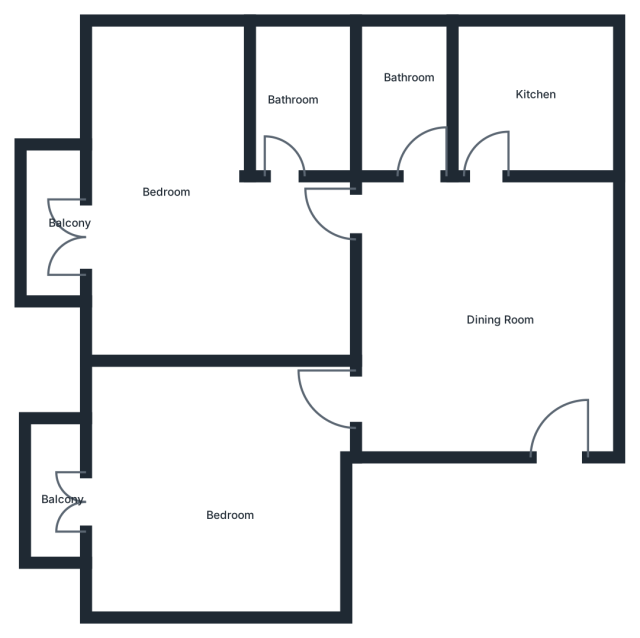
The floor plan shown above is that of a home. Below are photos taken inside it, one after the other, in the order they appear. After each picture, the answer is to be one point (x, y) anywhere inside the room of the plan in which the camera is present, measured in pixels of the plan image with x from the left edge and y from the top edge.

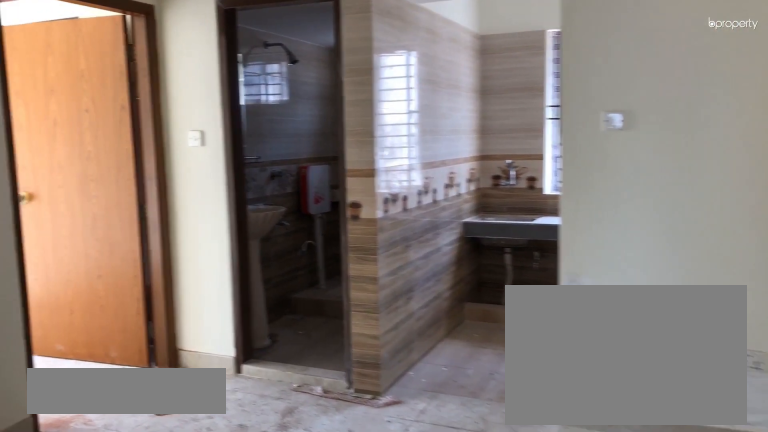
(487, 309)
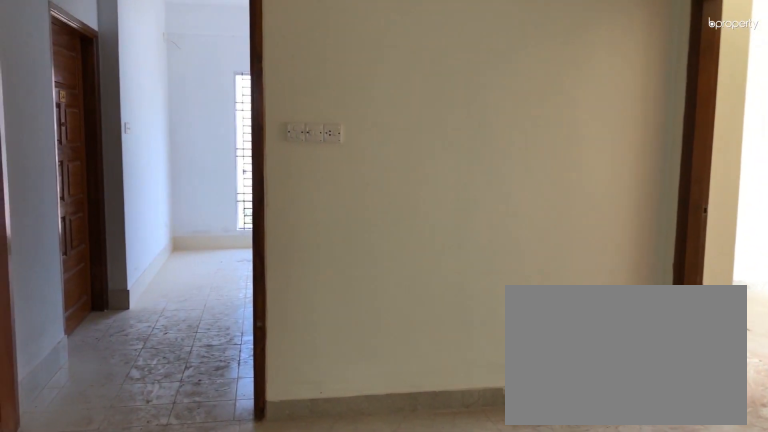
(484, 295)
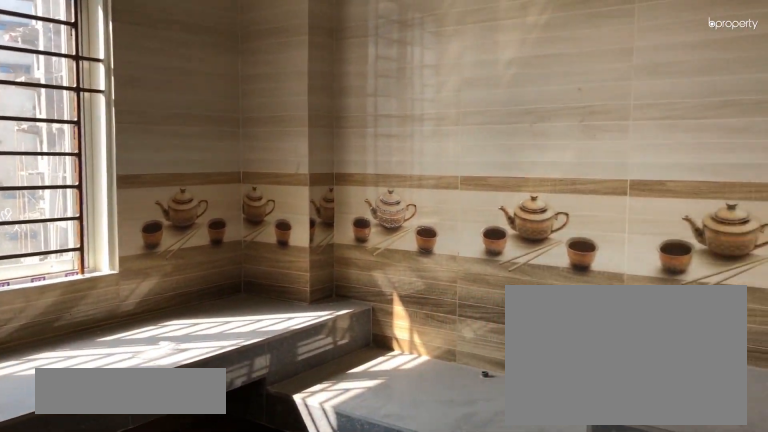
(529, 101)
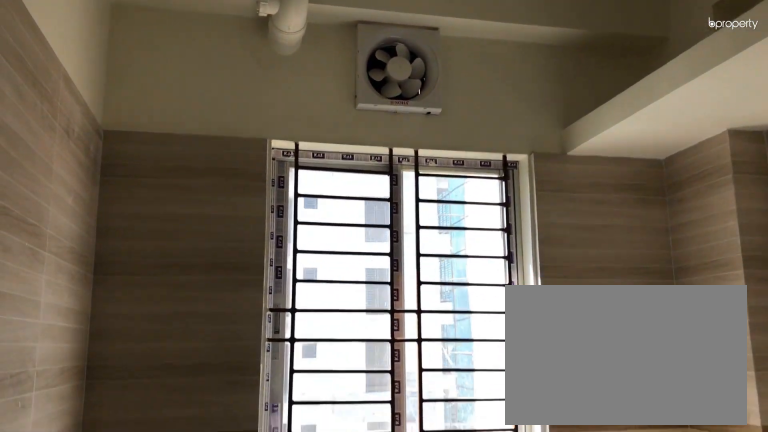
(529, 101)
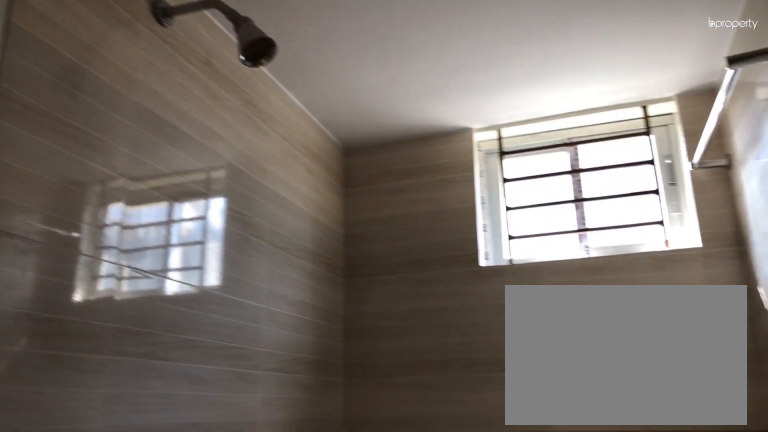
(414, 112)
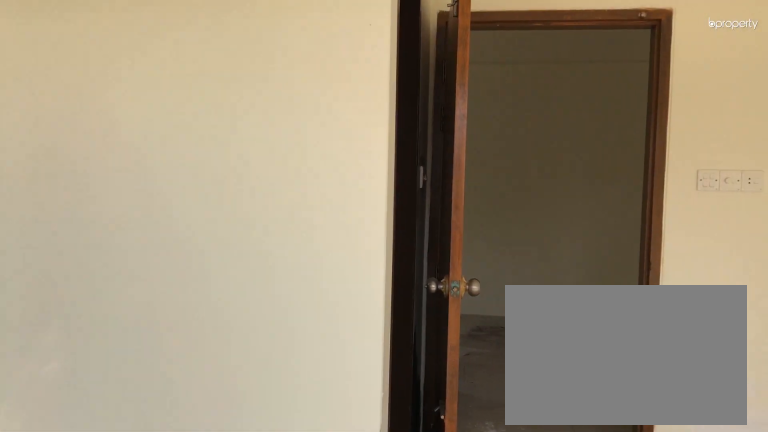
(184, 222)
